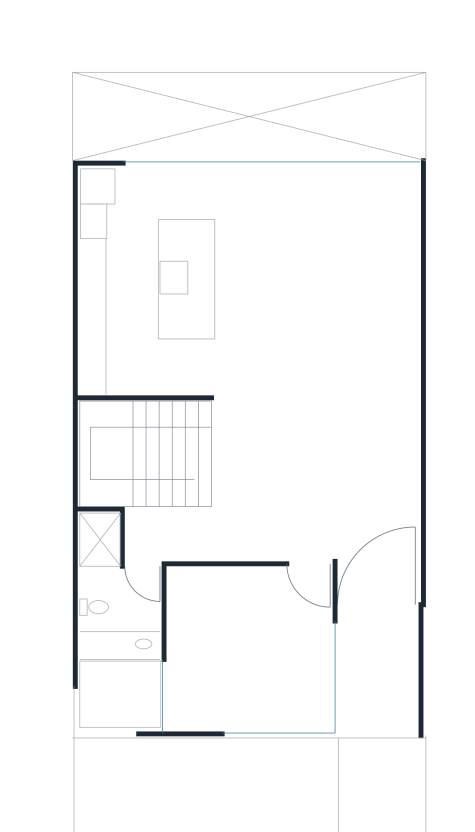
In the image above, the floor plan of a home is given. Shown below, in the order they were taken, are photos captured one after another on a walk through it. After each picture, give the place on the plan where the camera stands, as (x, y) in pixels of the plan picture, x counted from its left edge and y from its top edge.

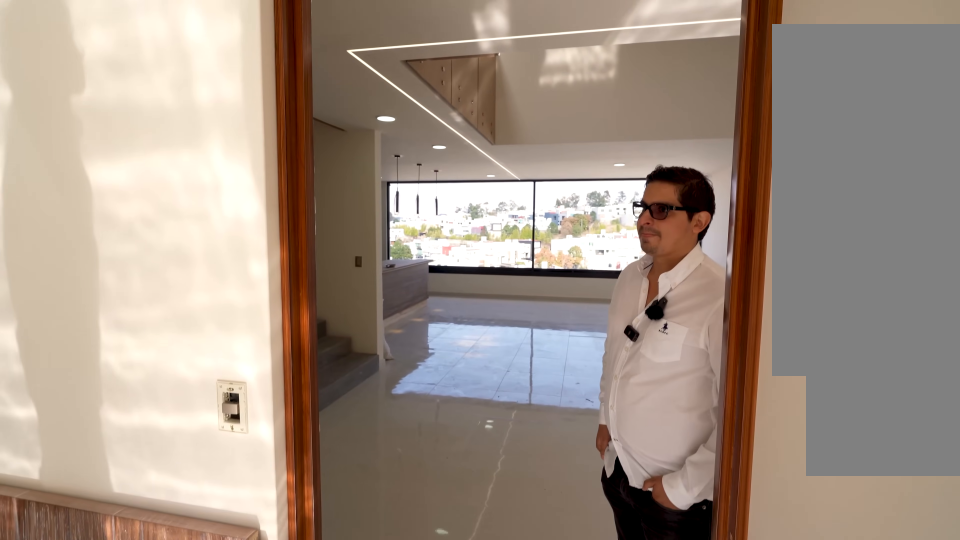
(308, 594)
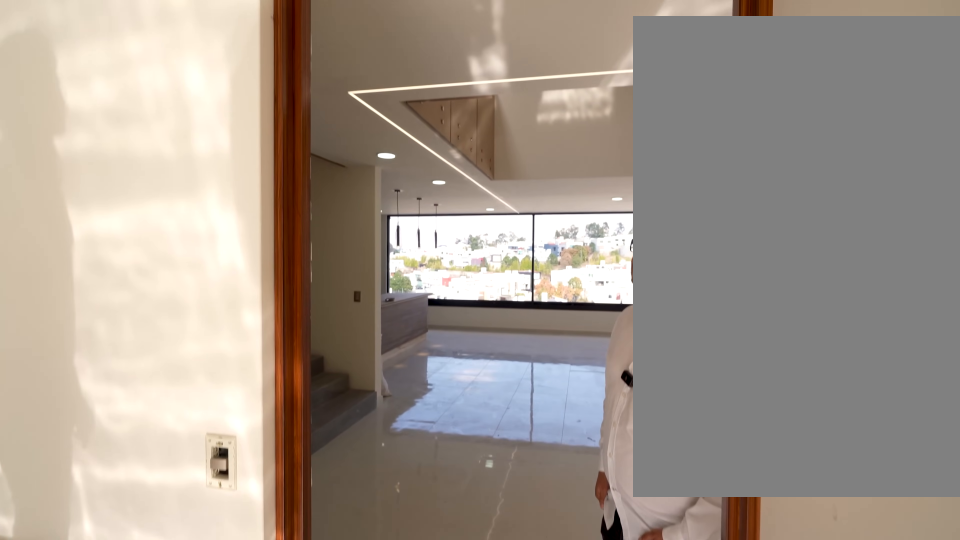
(308, 594)
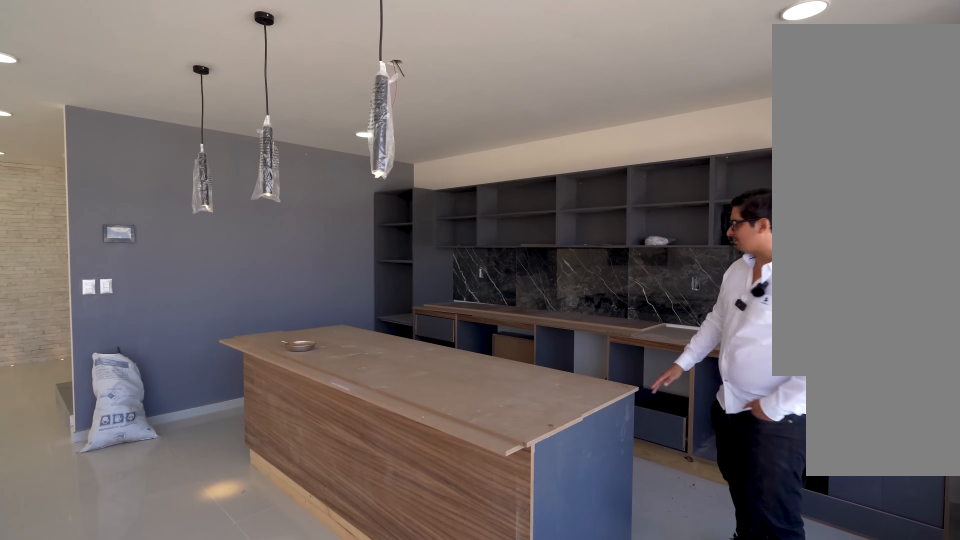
(206, 195)
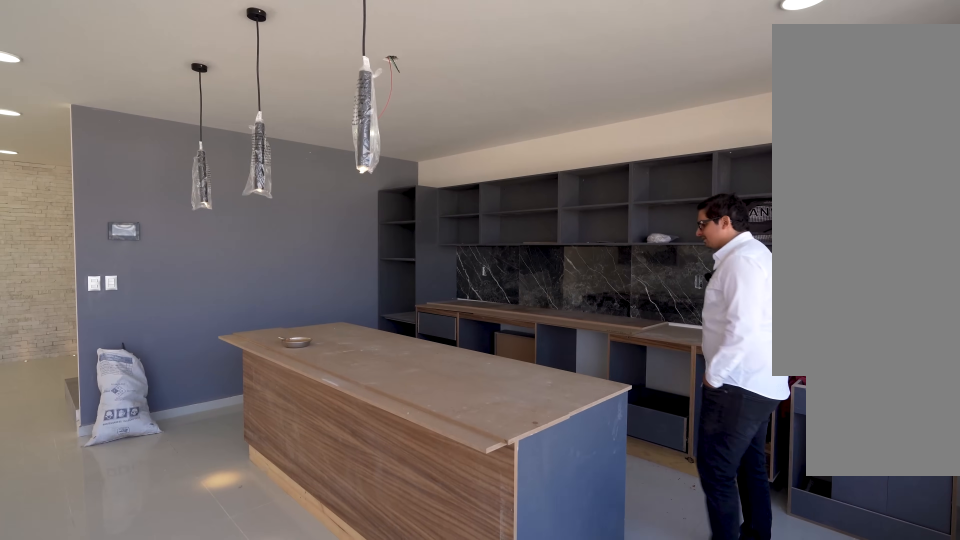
(221, 194)
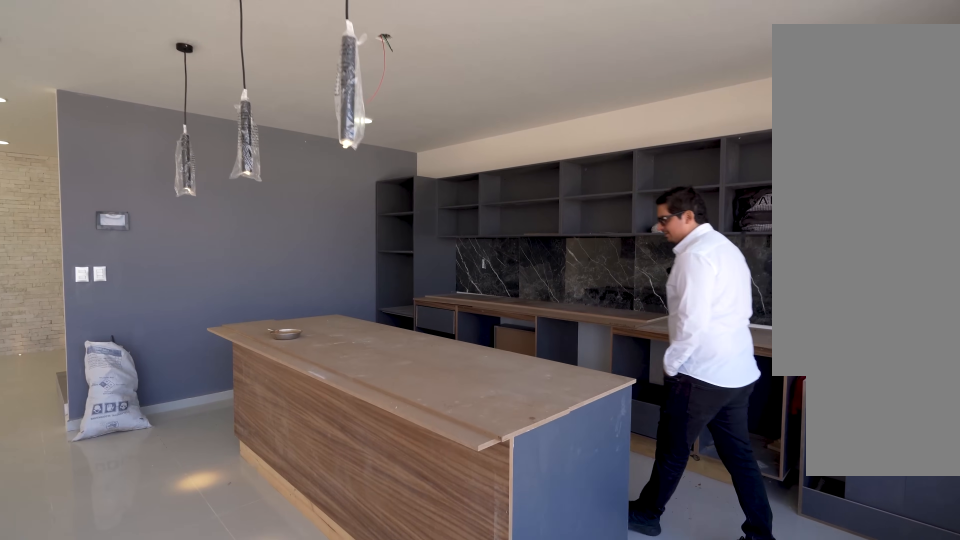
(232, 194)
